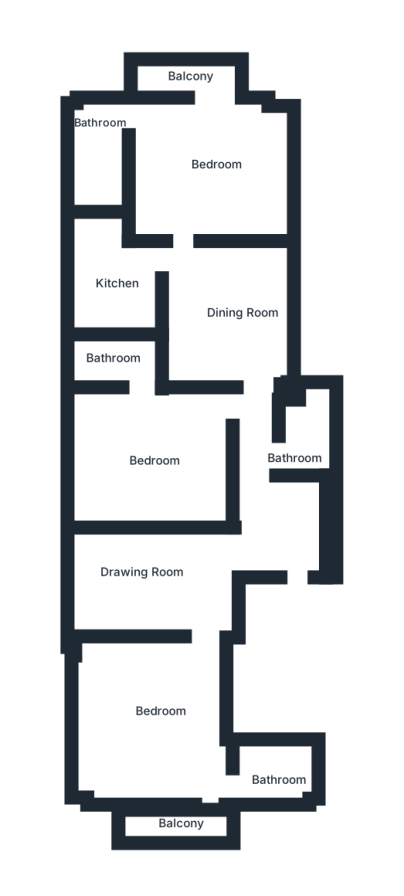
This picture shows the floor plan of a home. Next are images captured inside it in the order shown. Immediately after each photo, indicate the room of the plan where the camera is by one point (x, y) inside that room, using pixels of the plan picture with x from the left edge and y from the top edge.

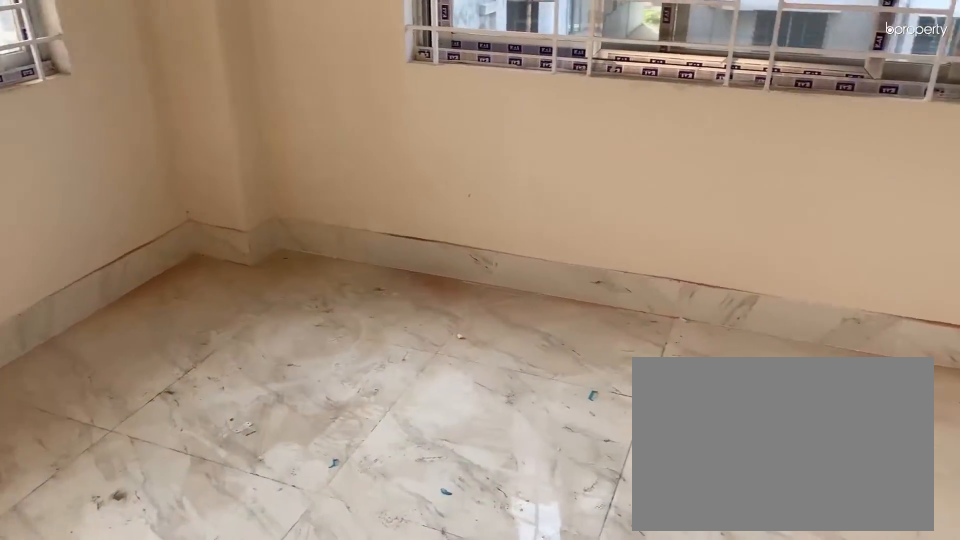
(165, 750)
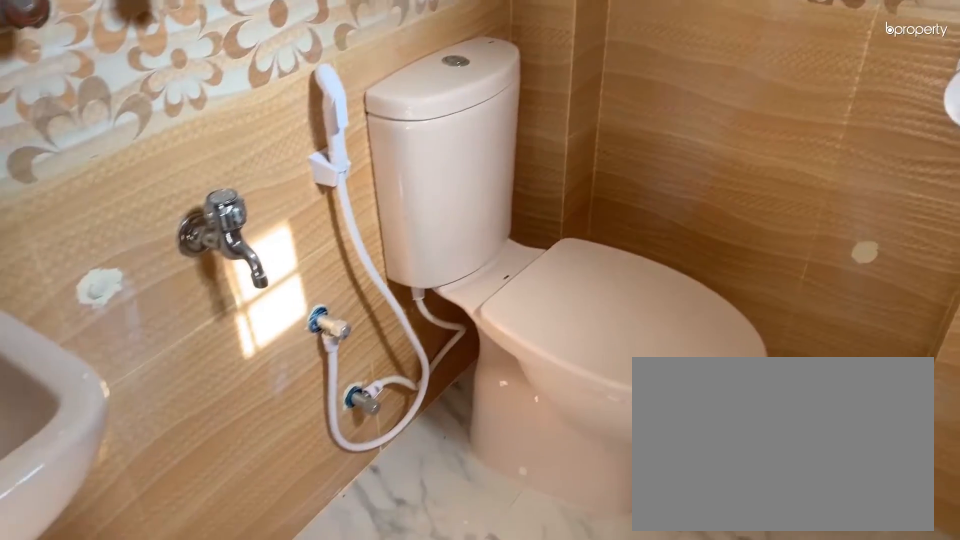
(271, 773)
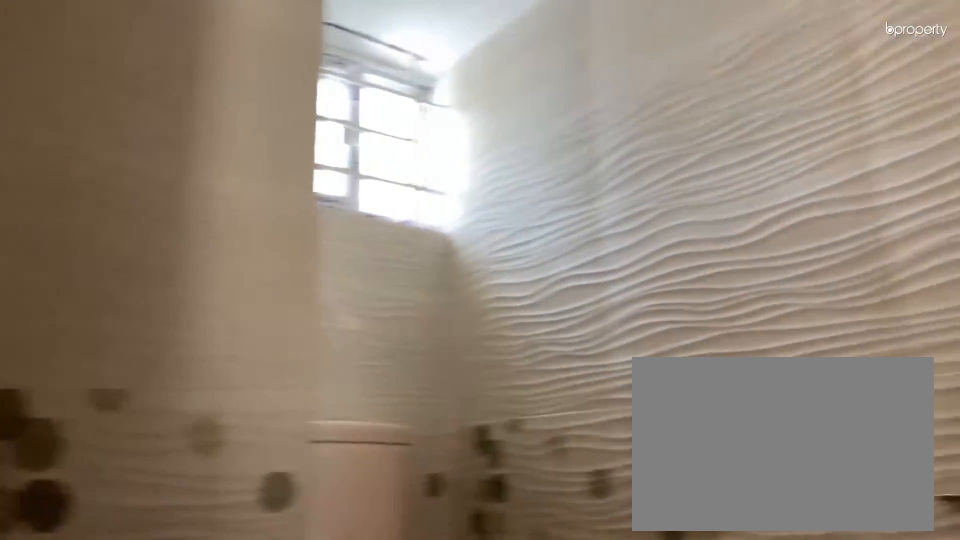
(311, 430)
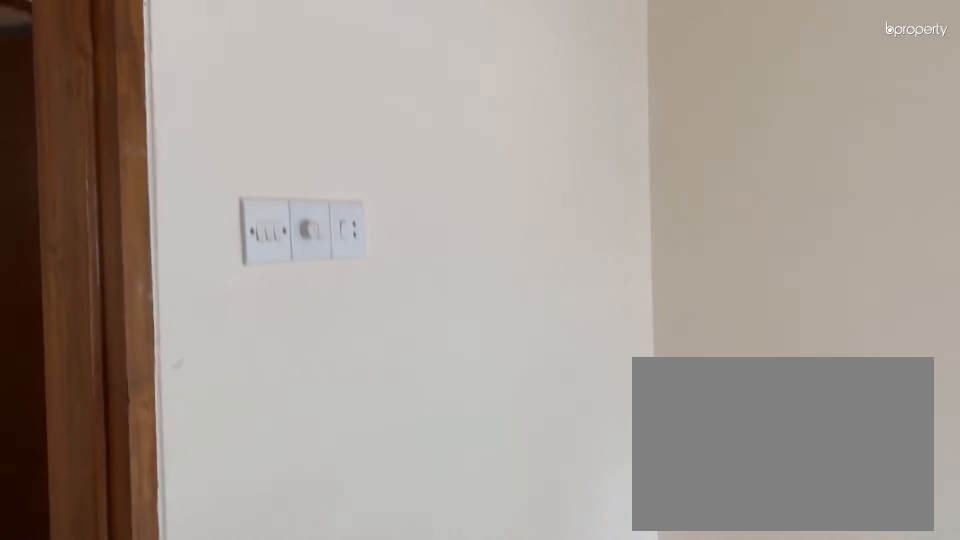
(143, 445)
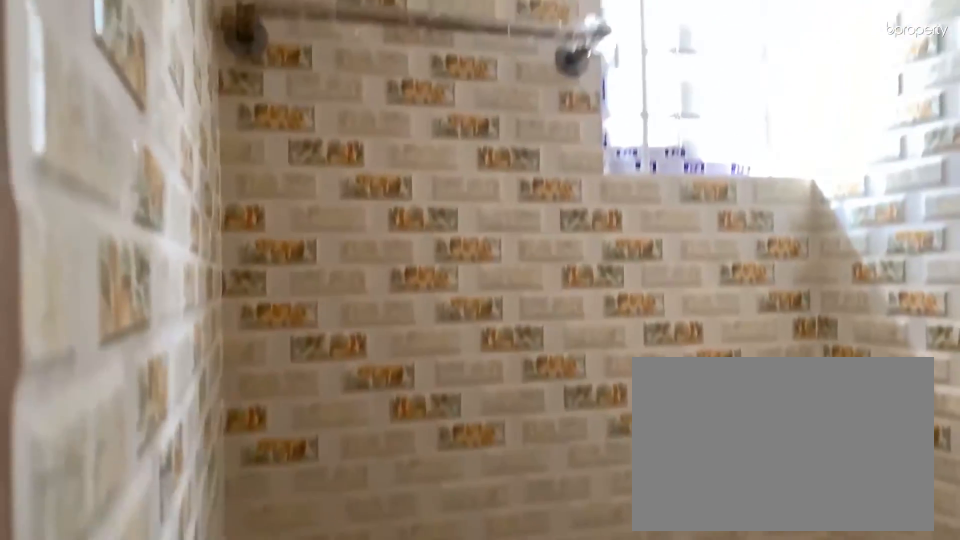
(125, 356)
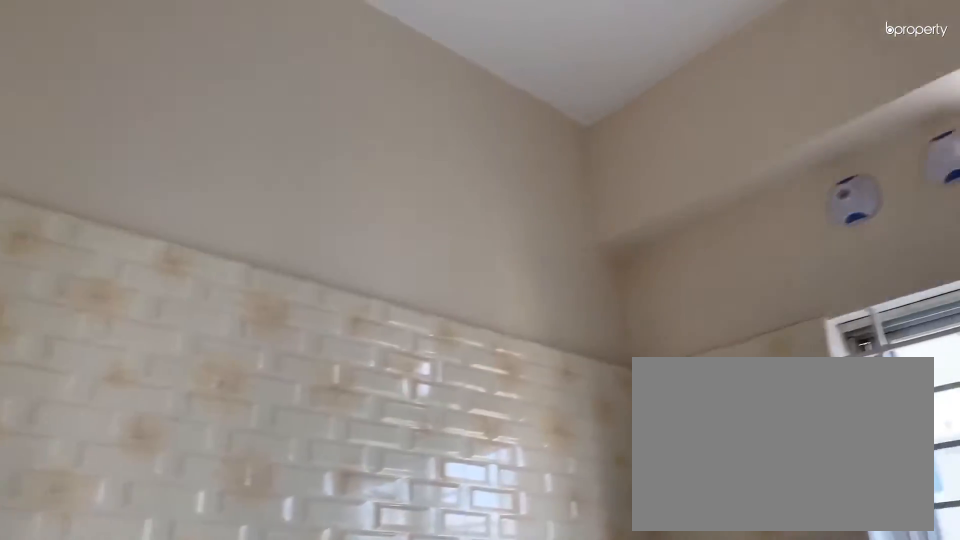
(123, 269)
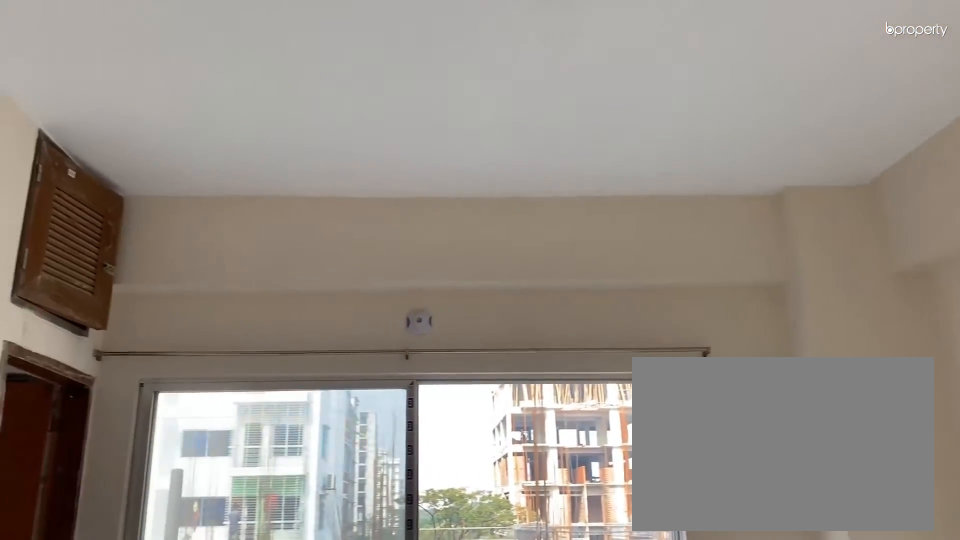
(188, 147)
